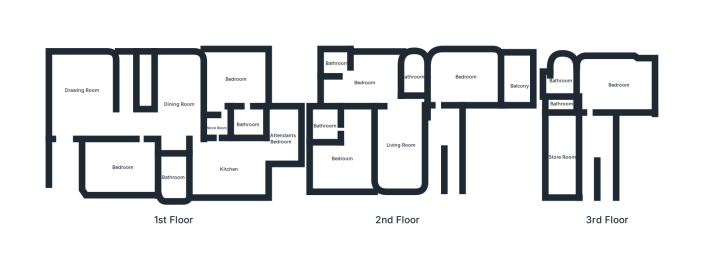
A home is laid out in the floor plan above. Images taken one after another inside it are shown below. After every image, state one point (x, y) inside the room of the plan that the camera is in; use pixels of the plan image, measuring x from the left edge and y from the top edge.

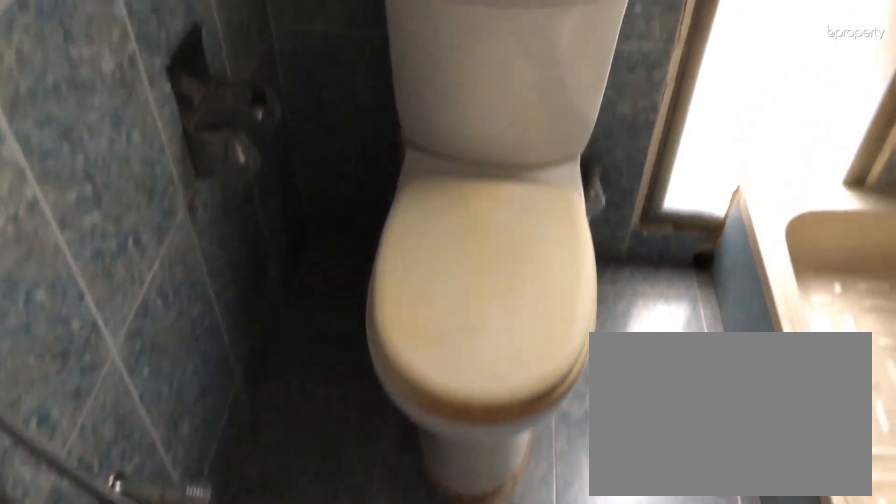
(335, 63)
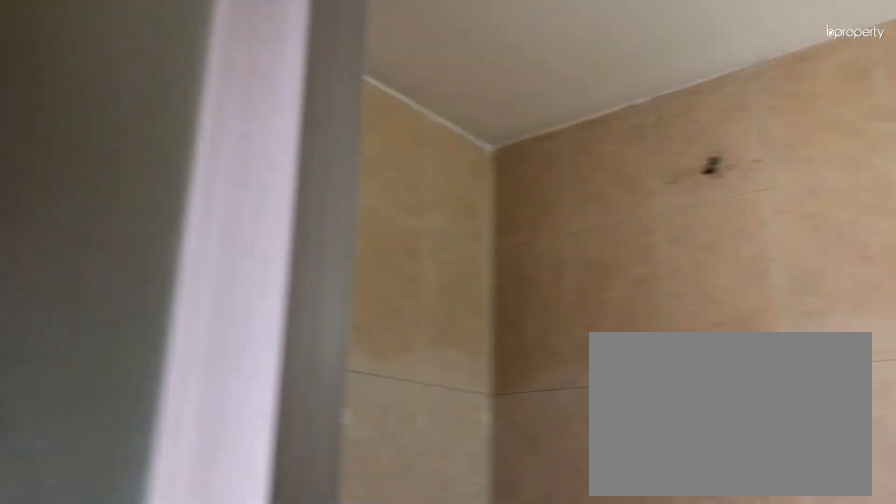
(559, 80)
